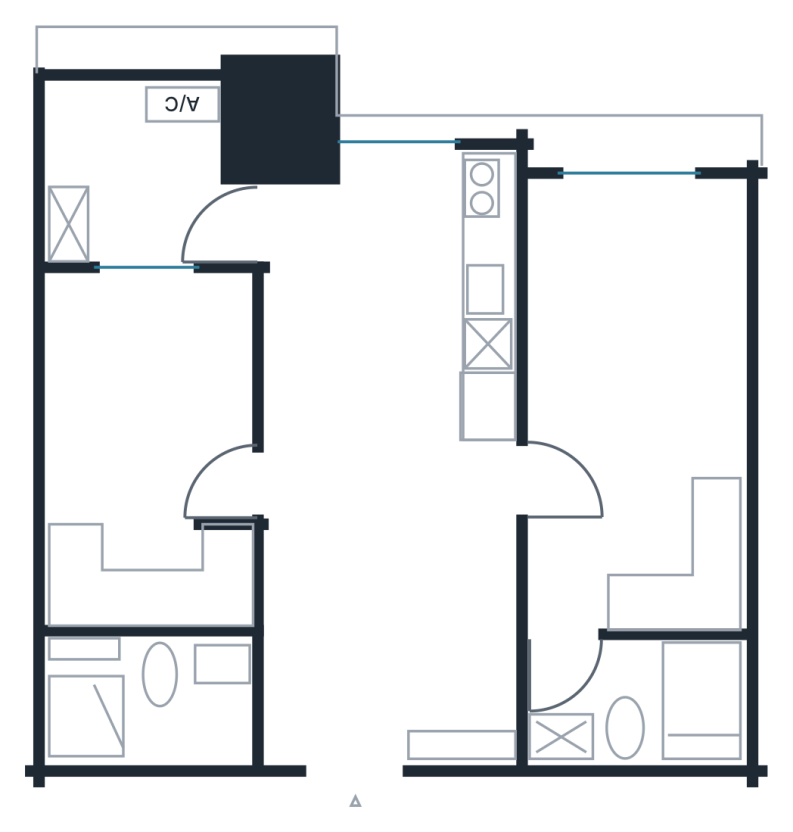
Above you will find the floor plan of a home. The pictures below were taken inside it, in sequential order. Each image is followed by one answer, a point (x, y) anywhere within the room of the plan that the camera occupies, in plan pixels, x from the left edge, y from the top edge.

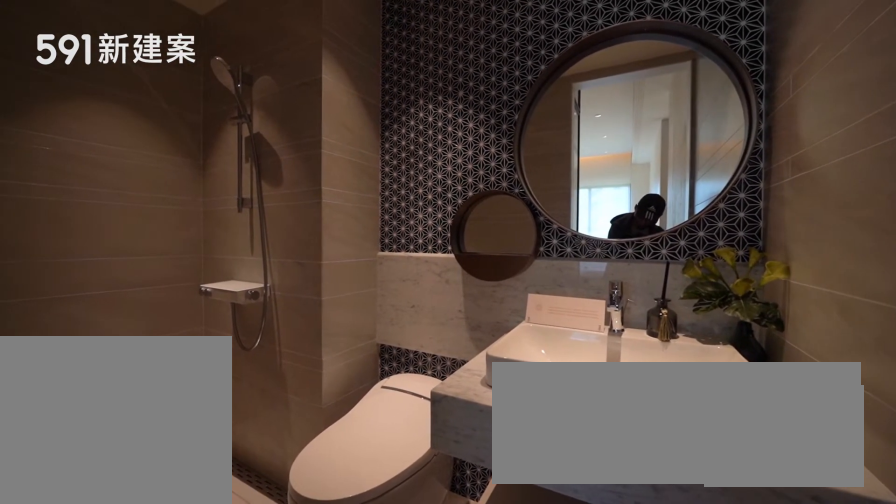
(637, 696)
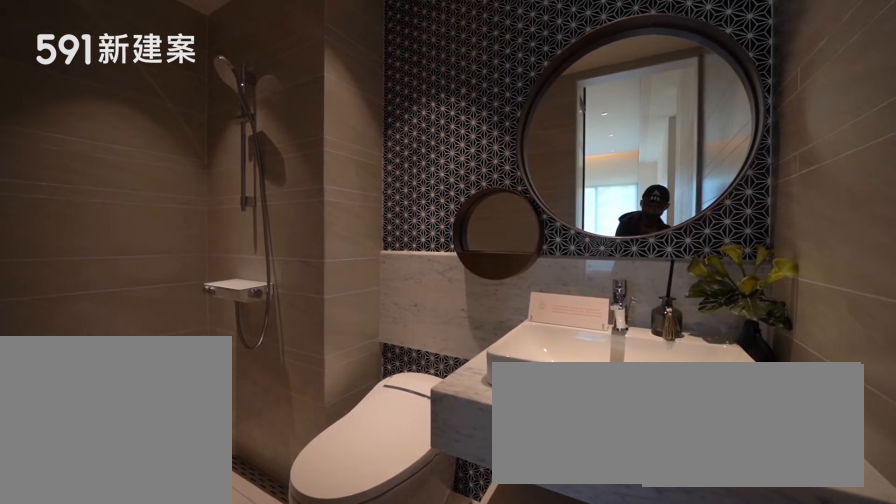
(637, 696)
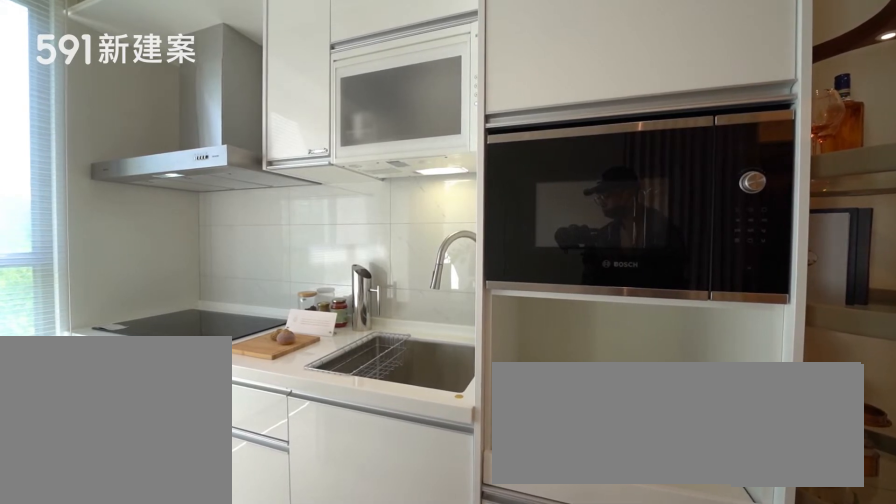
(469, 300)
